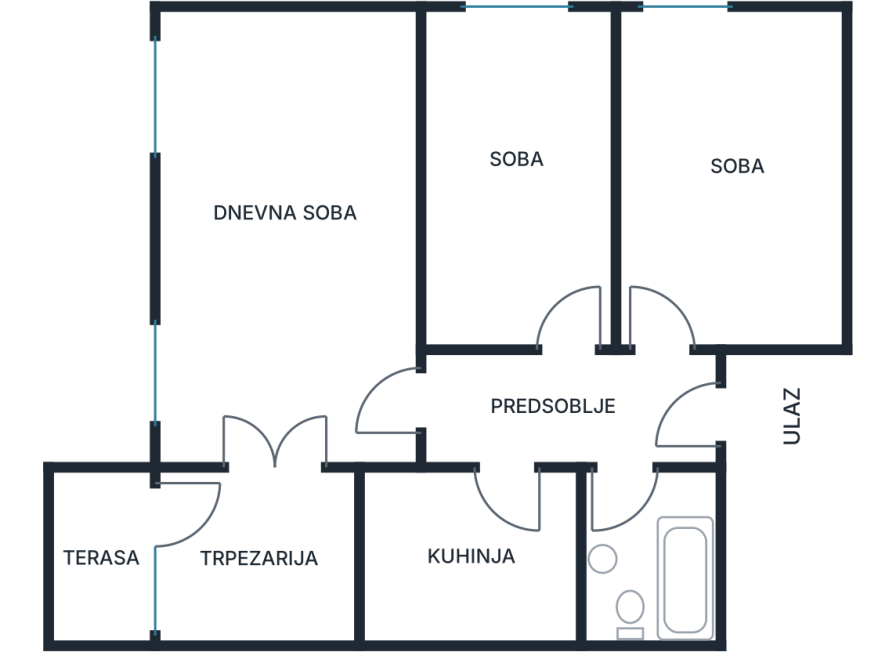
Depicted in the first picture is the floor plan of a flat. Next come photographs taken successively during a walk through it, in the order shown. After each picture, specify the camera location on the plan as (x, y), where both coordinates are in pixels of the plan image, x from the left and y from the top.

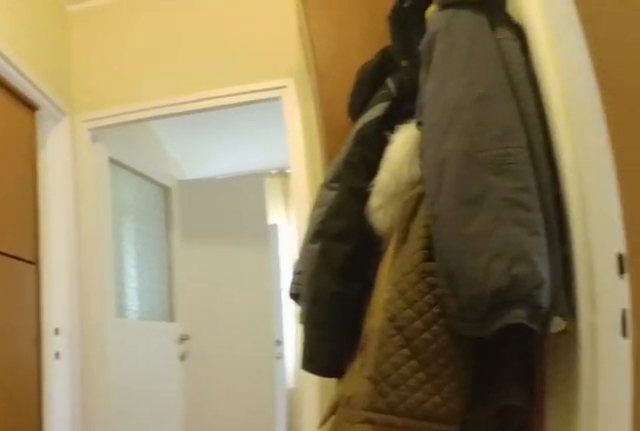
(644, 405)
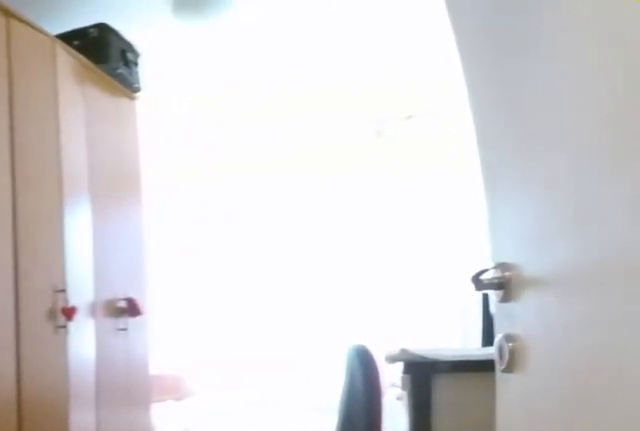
(592, 383)
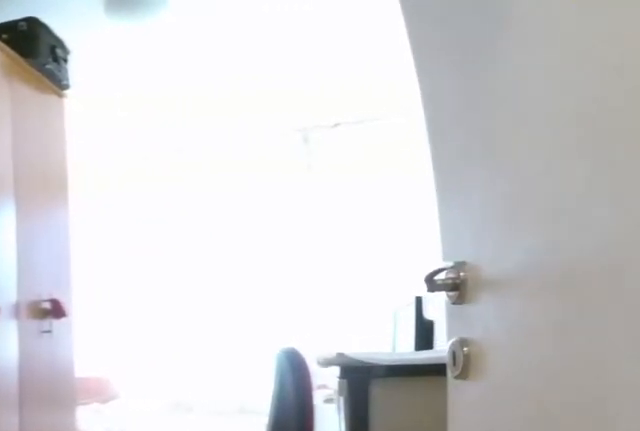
(586, 380)
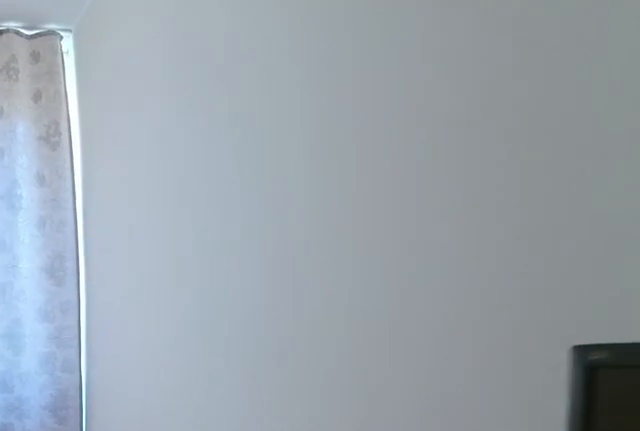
(550, 215)
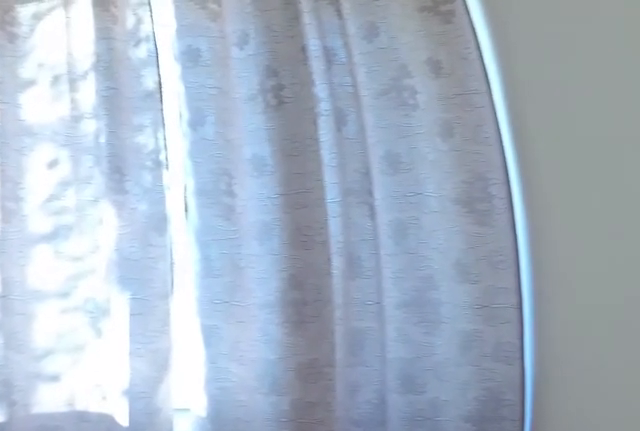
(555, 162)
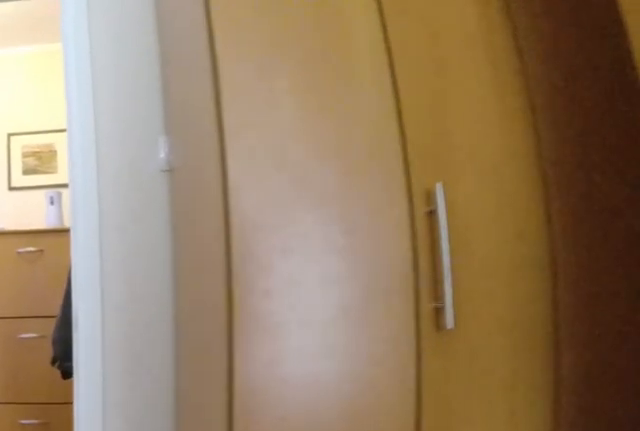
(550, 219)
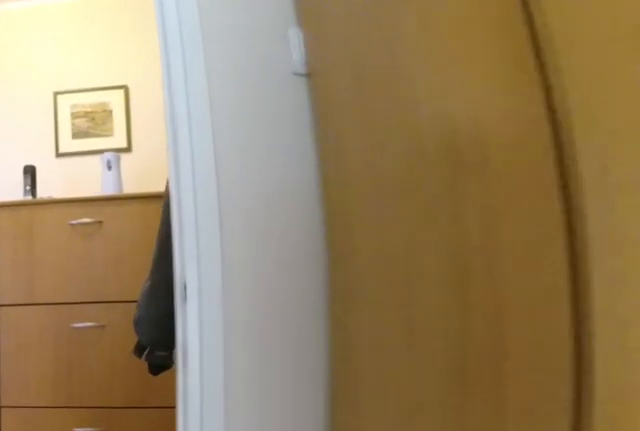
(554, 261)
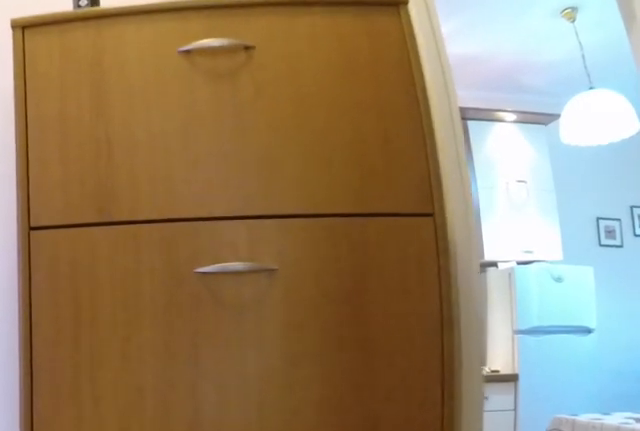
(564, 359)
